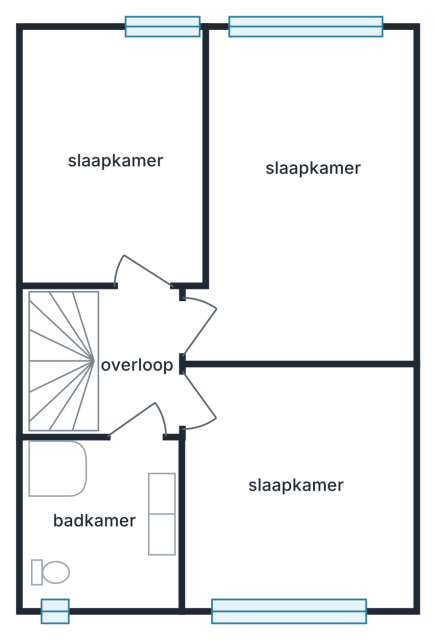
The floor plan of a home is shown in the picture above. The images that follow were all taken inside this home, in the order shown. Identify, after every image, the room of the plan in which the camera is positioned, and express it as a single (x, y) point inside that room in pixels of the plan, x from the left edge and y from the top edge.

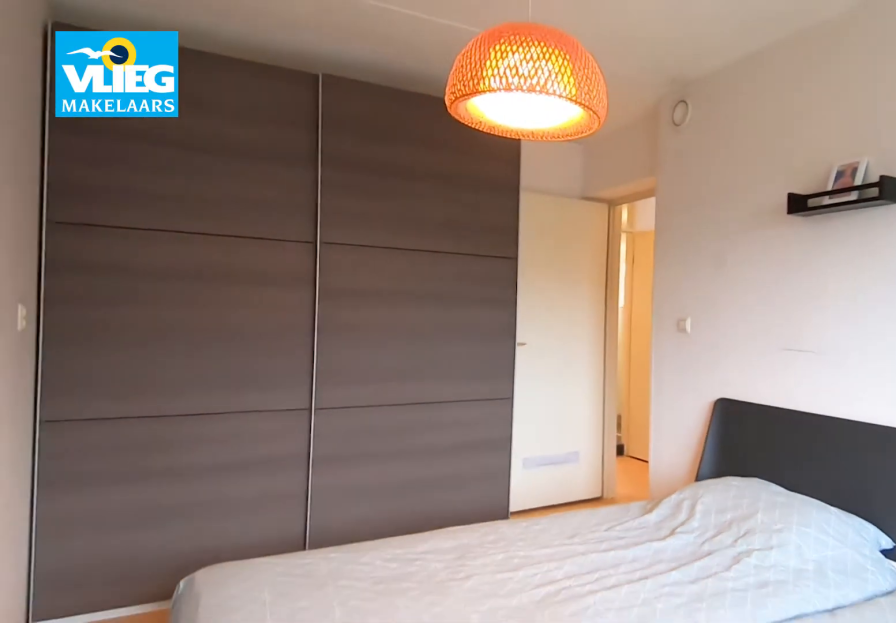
(303, 147)
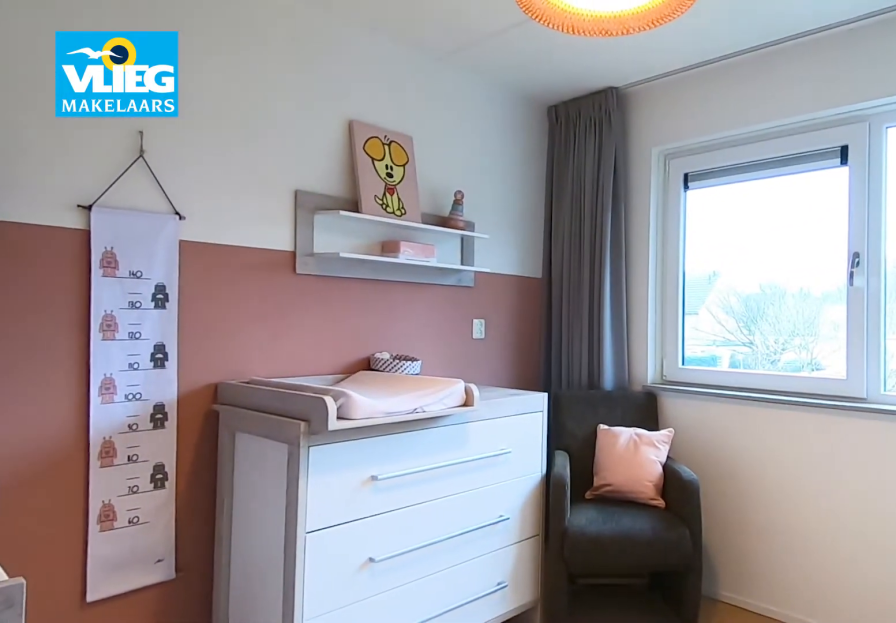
(295, 484)
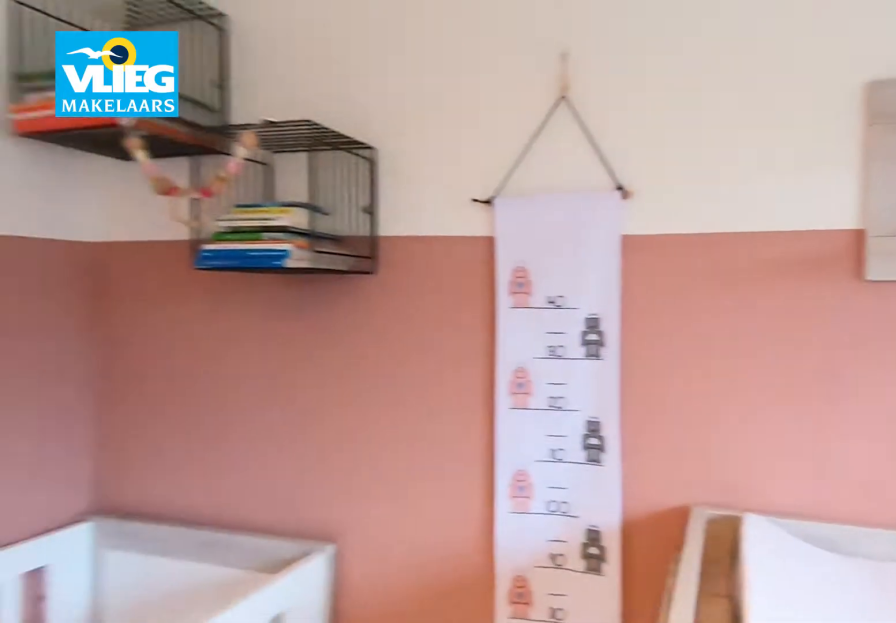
(295, 484)
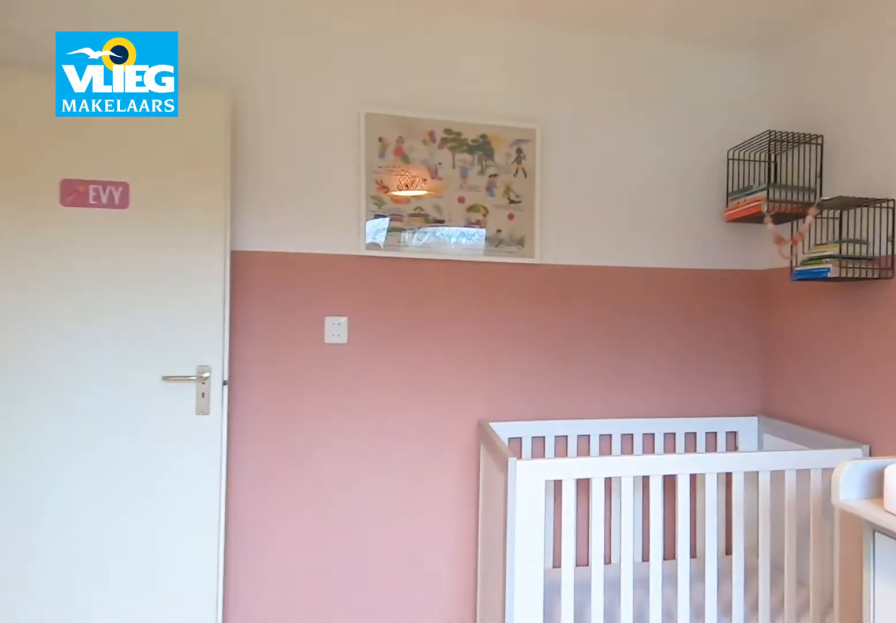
(295, 484)
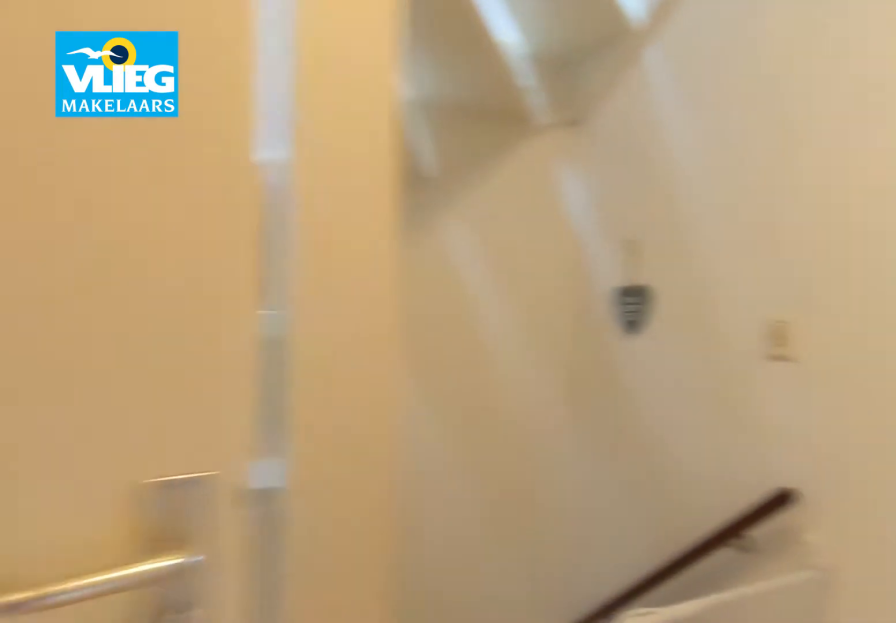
(136, 367)
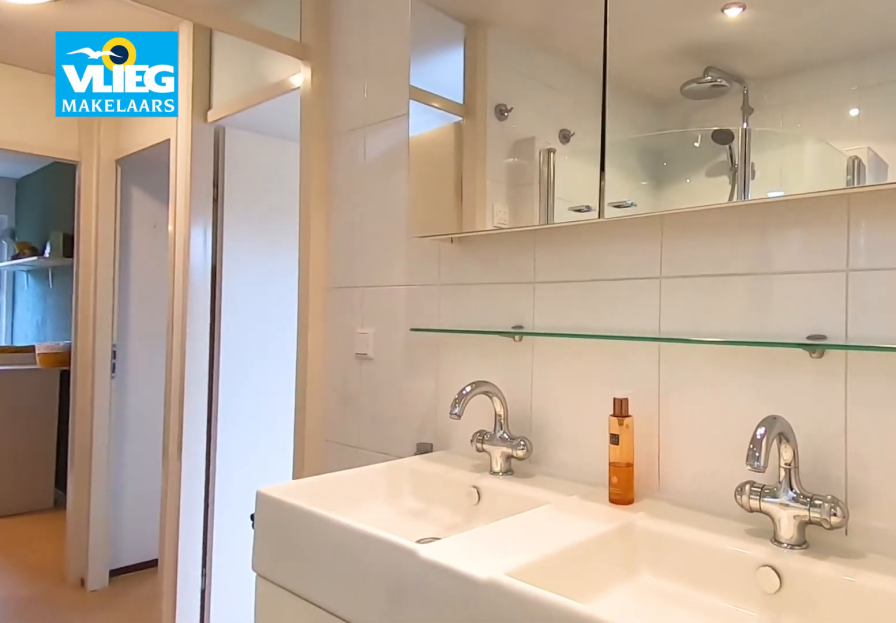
(104, 518)
